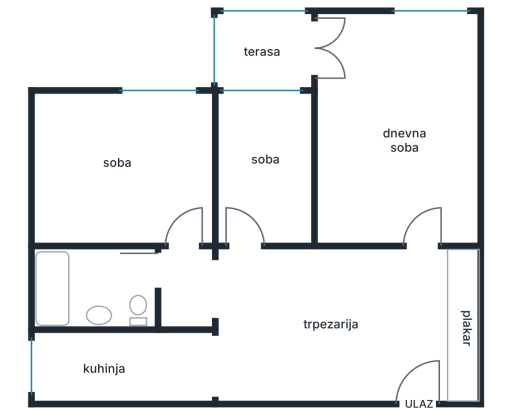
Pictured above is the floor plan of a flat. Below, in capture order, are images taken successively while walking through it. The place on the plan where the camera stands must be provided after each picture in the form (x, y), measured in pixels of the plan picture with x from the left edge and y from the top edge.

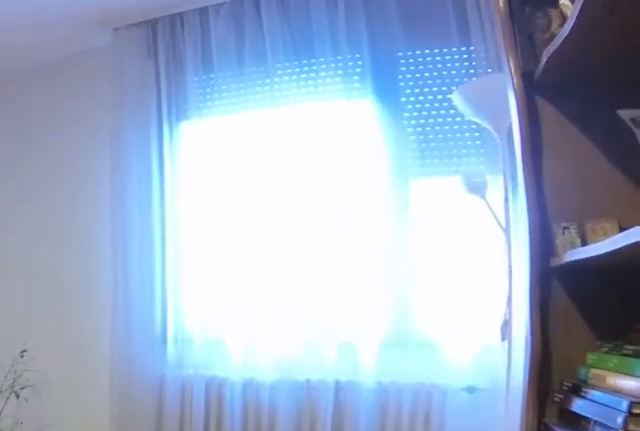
(417, 138)
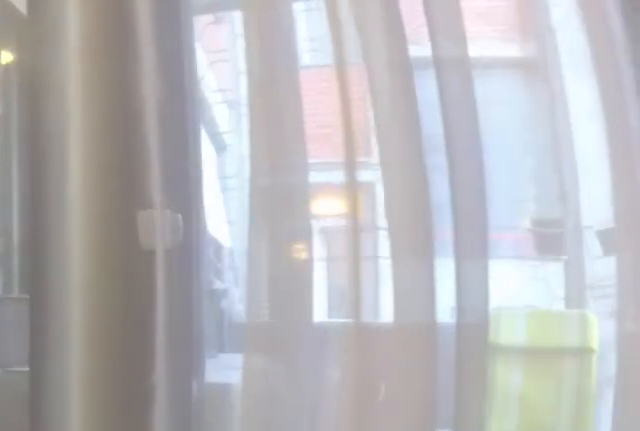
(361, 42)
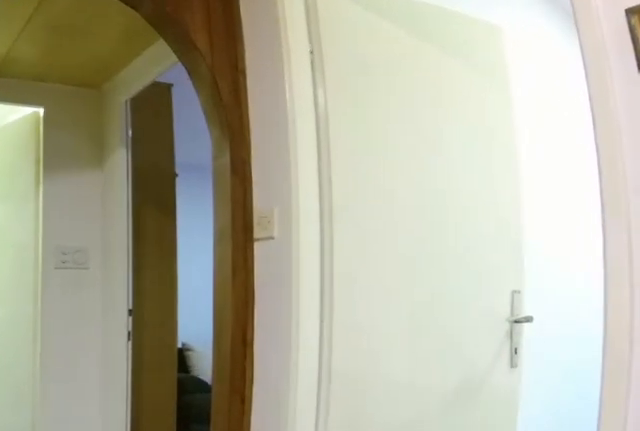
(315, 266)
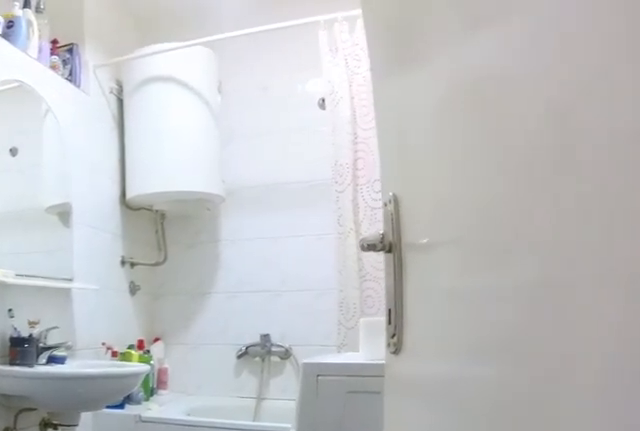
(171, 255)
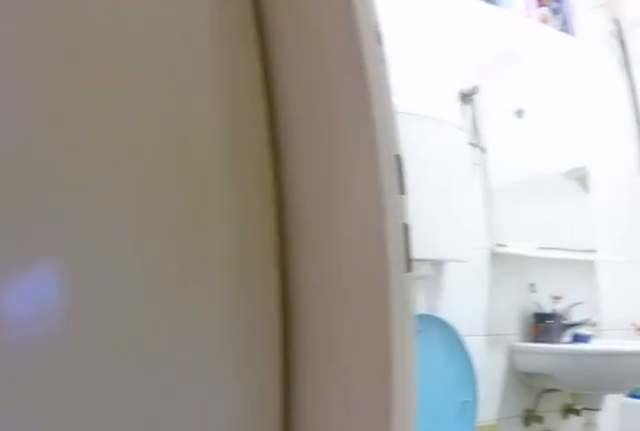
(170, 258)
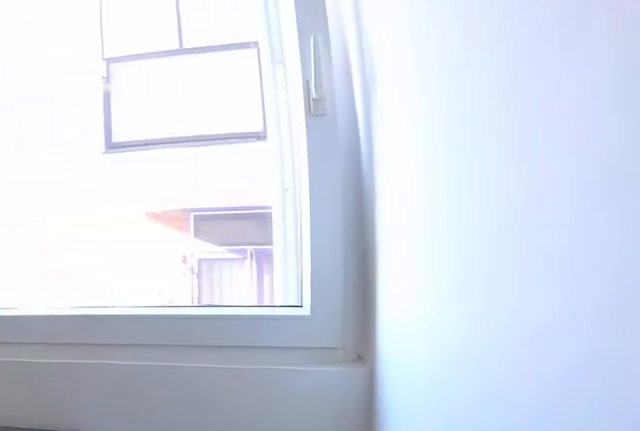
(109, 363)
